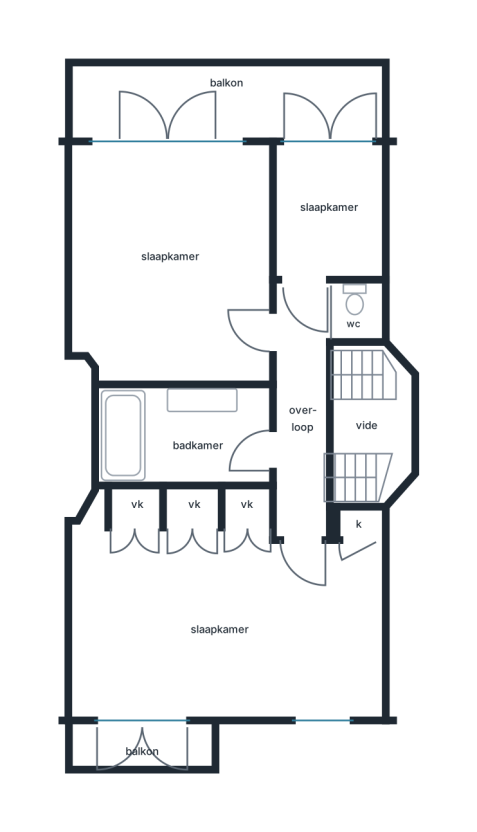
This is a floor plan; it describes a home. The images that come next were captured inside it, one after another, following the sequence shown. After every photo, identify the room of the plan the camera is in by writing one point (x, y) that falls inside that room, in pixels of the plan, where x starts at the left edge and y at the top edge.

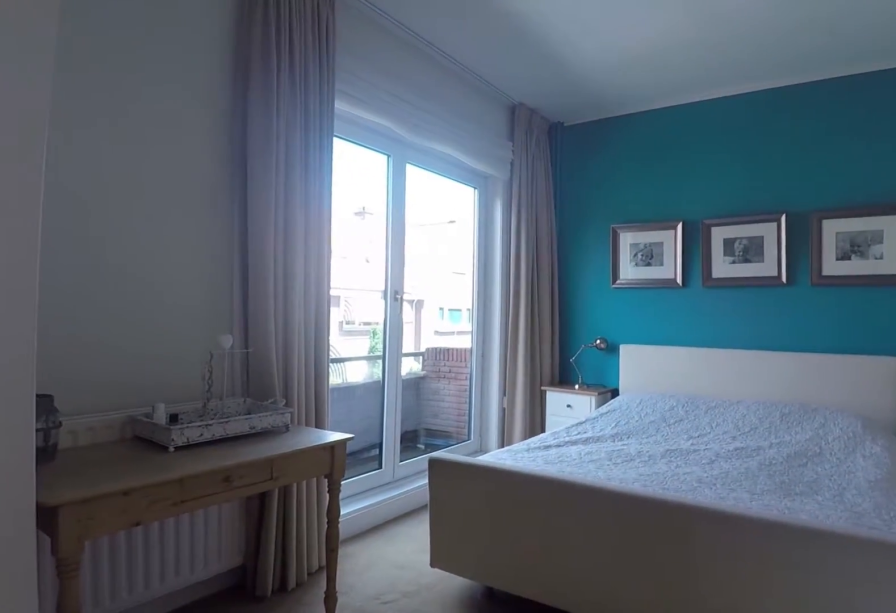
(339, 631)
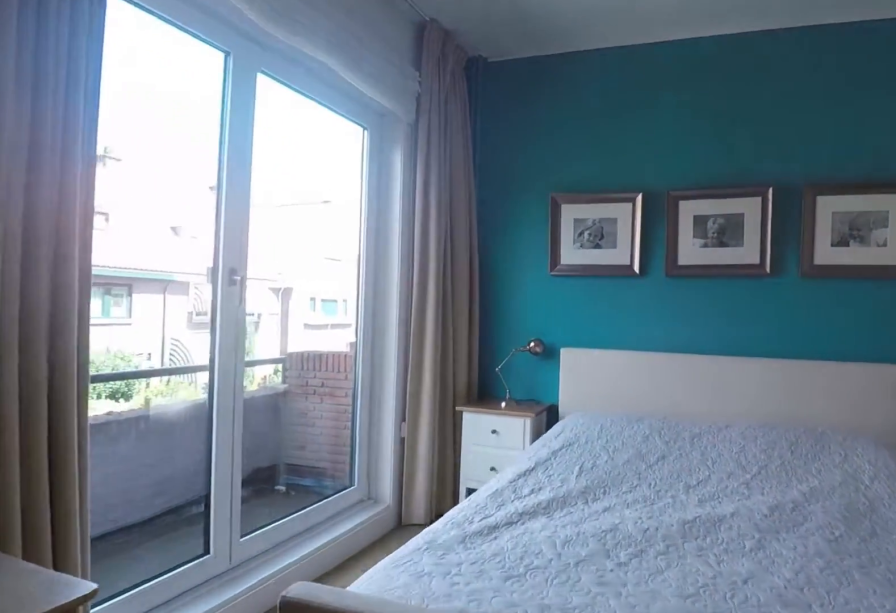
(339, 631)
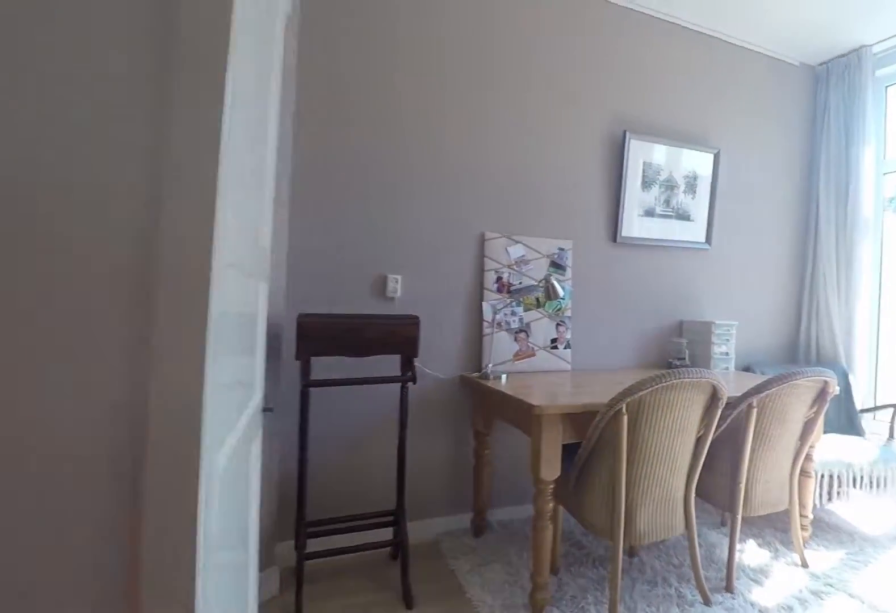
(173, 263)
